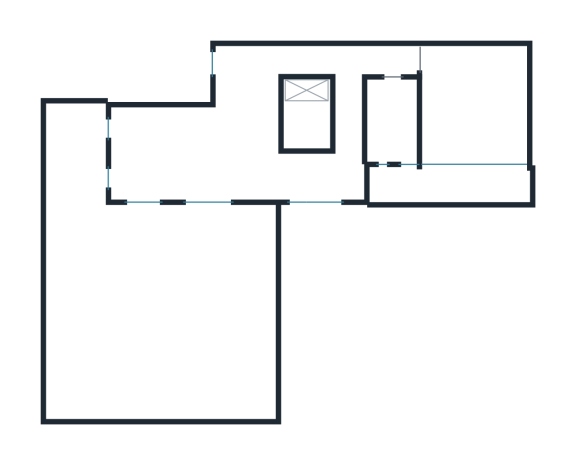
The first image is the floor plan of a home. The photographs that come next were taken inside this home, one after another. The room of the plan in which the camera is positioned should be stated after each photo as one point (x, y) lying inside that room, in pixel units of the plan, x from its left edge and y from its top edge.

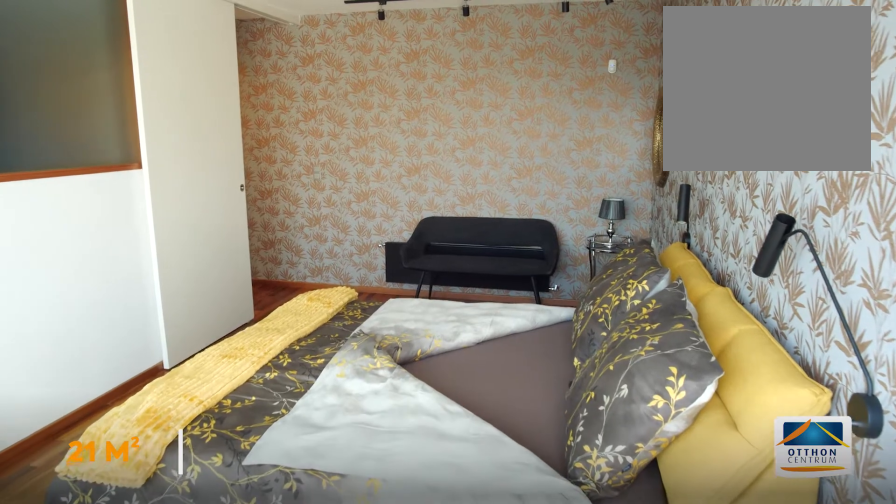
(476, 117)
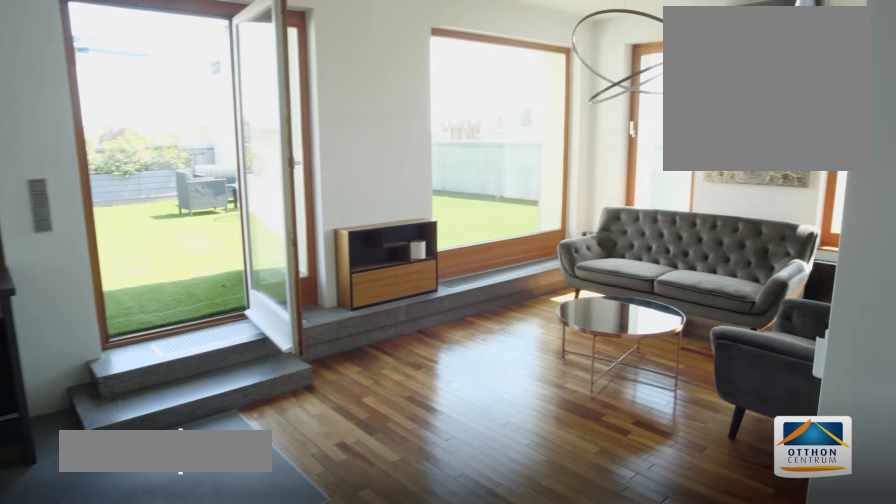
(168, 150)
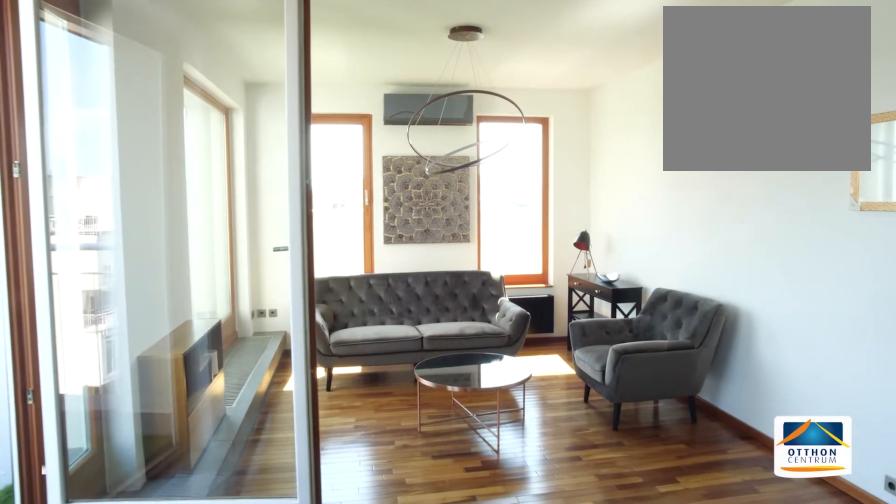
(168, 150)
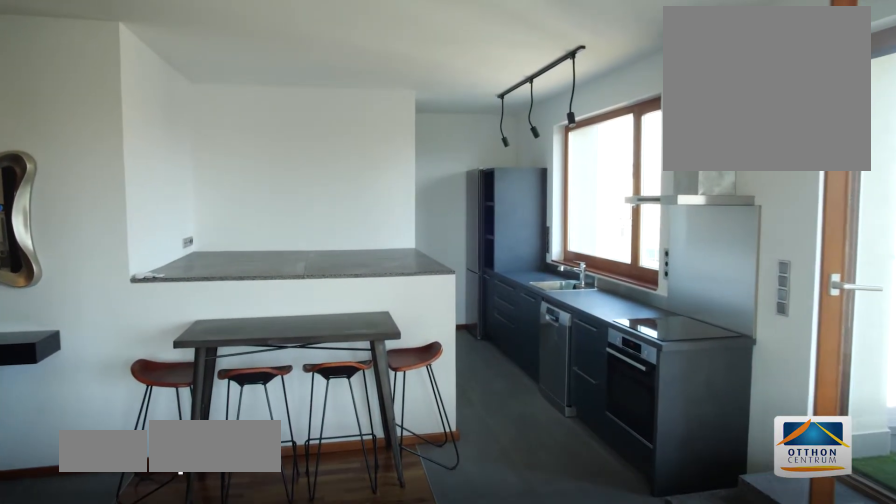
(305, 177)
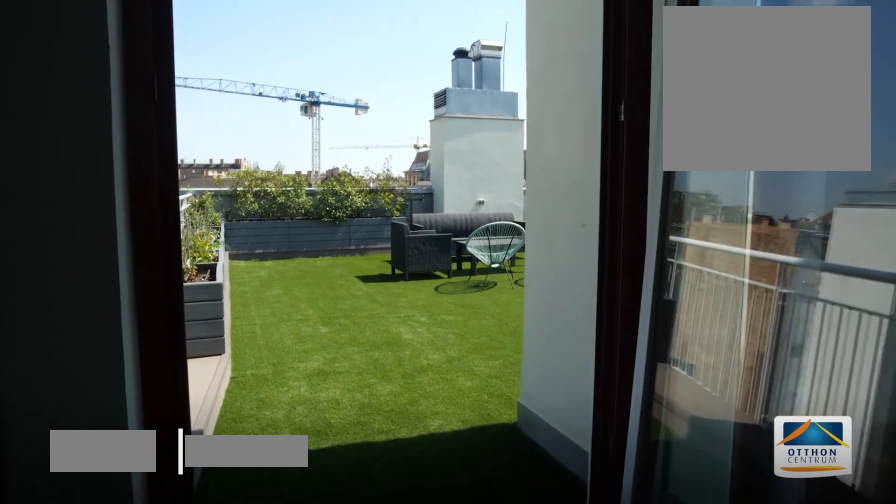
(147, 322)
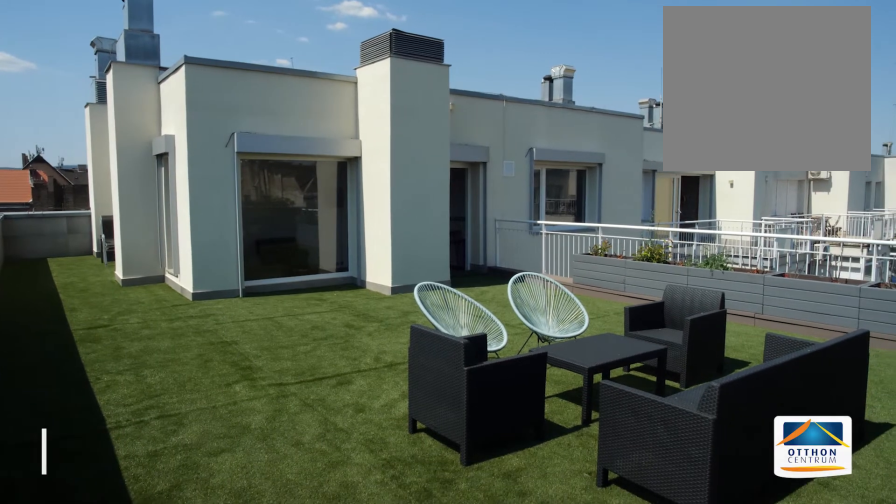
(147, 322)
